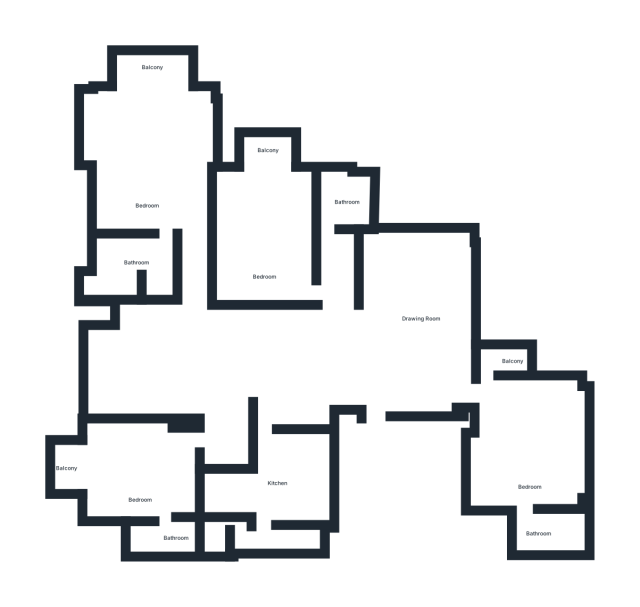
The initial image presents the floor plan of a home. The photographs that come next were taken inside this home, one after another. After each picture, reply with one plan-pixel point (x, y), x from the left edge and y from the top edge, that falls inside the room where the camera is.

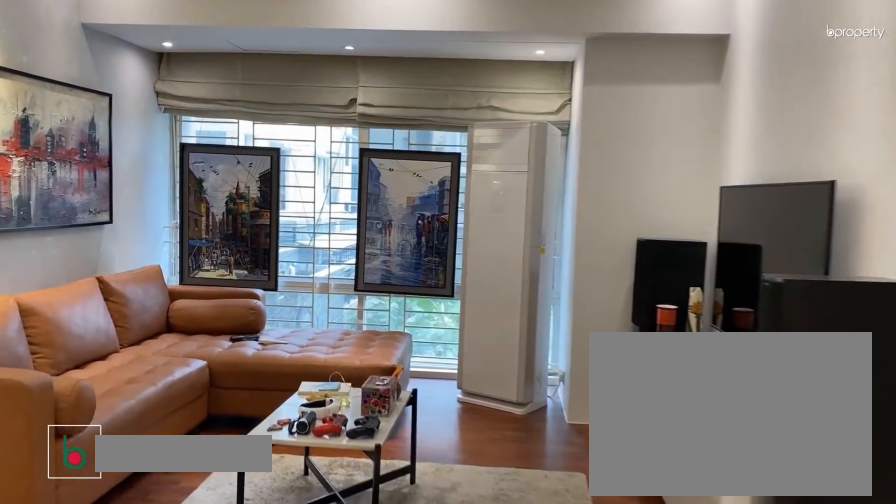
(225, 347)
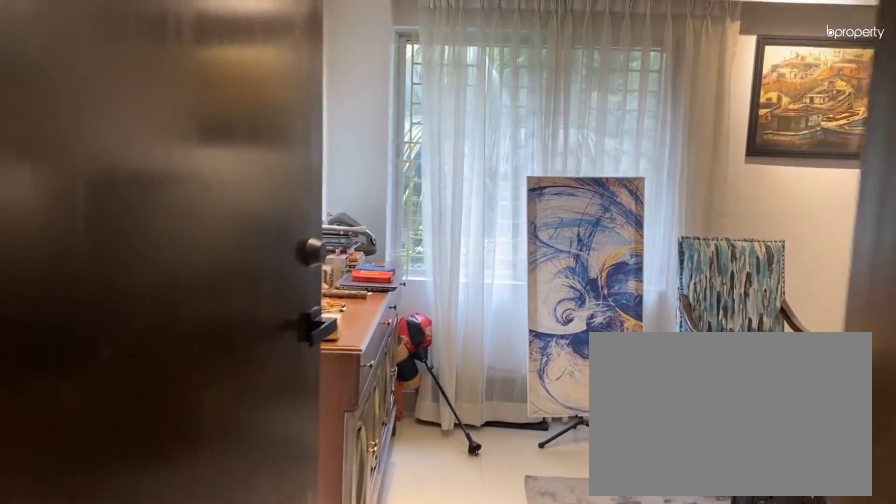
(528, 449)
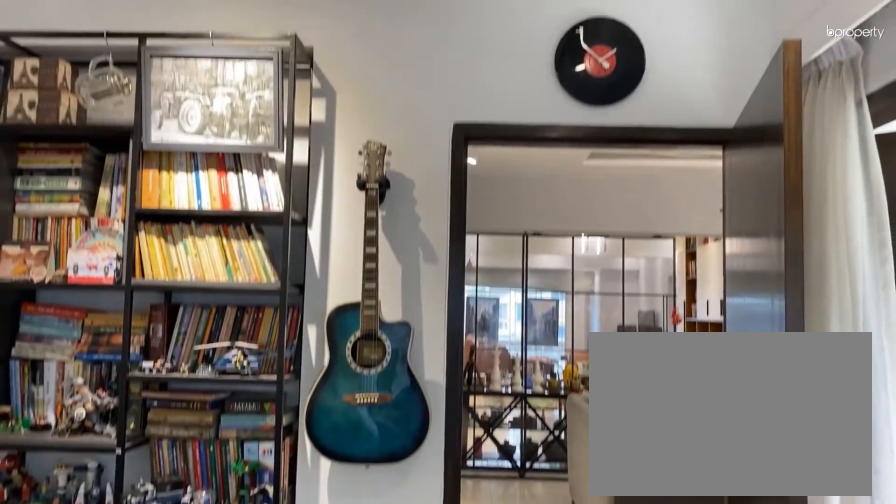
(528, 449)
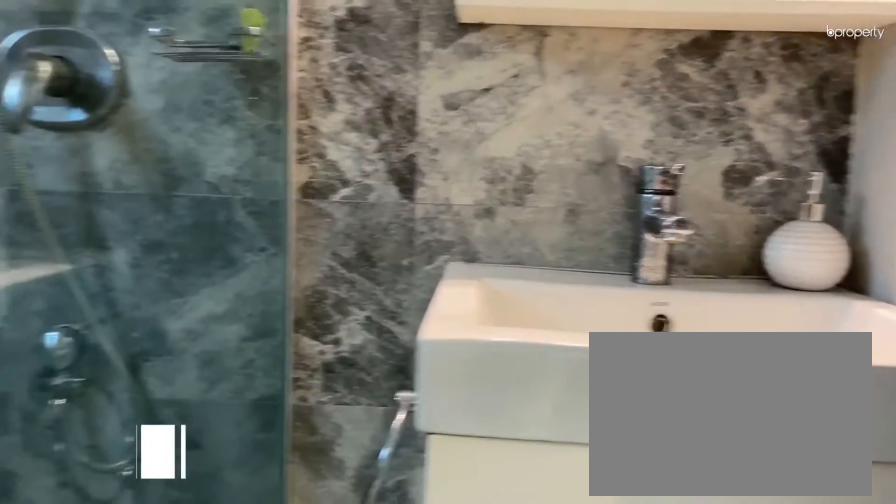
(560, 532)
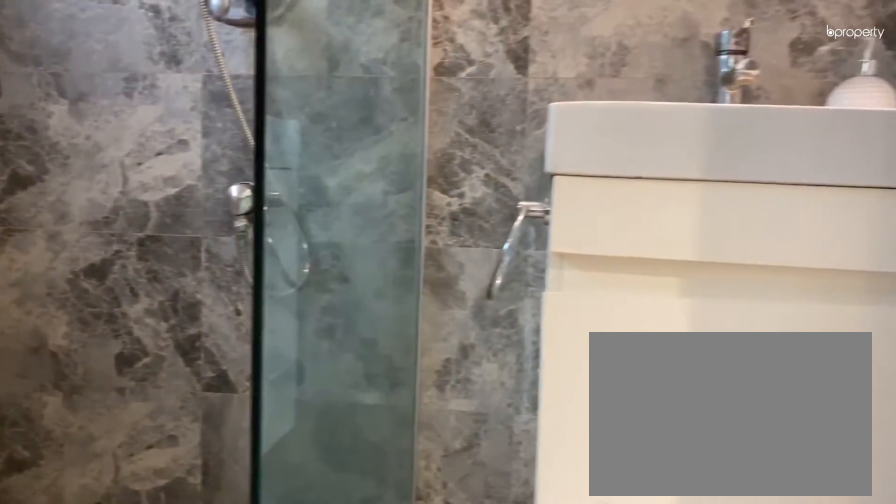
(560, 532)
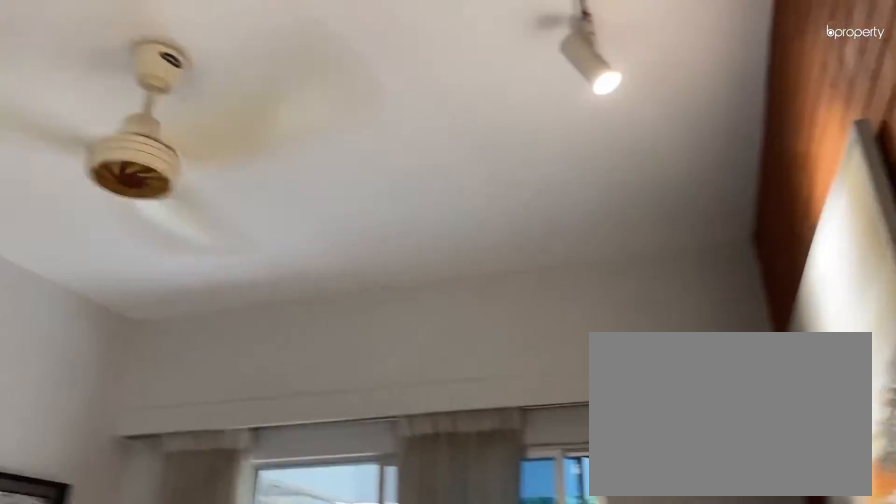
(264, 232)
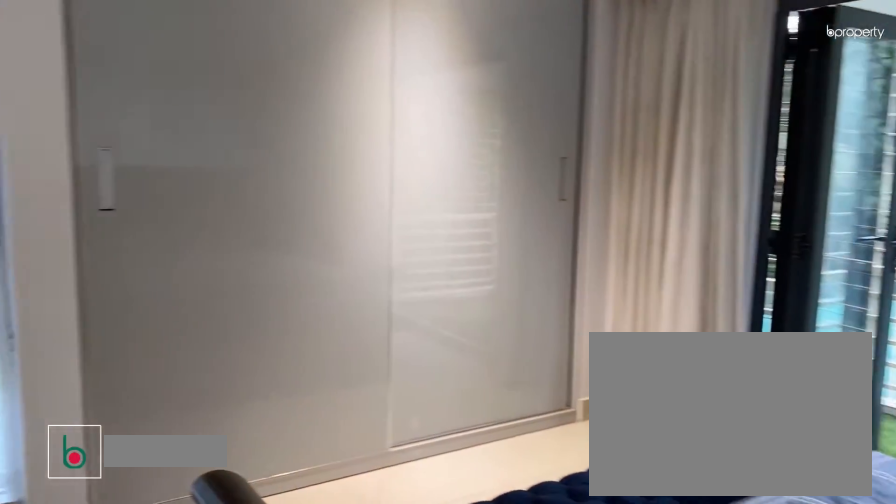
(149, 189)
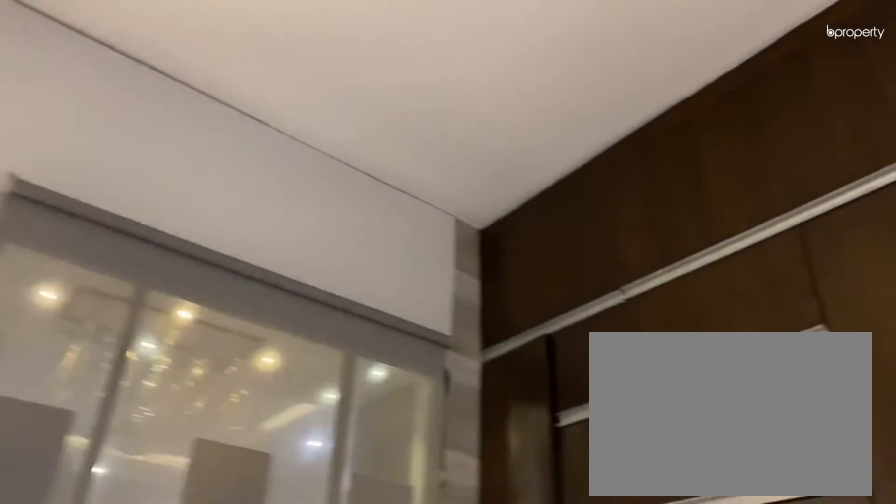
(280, 477)
